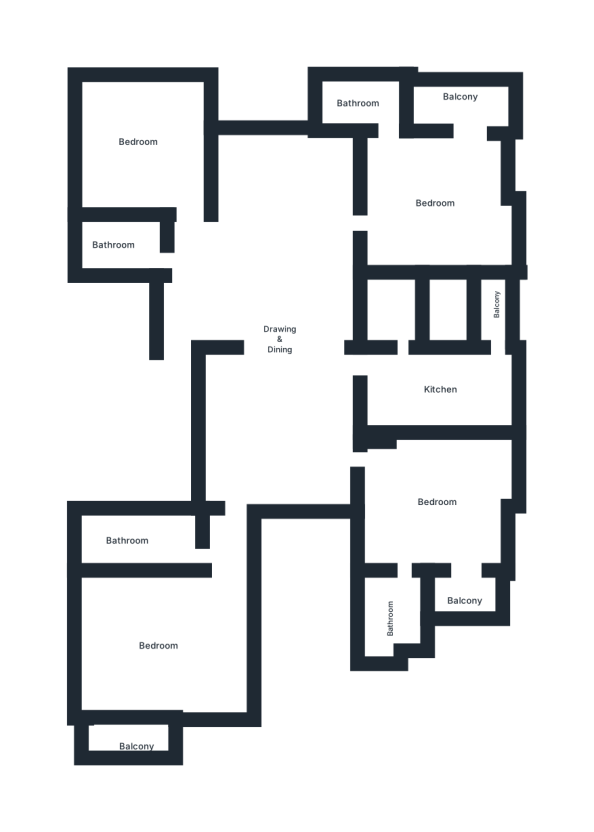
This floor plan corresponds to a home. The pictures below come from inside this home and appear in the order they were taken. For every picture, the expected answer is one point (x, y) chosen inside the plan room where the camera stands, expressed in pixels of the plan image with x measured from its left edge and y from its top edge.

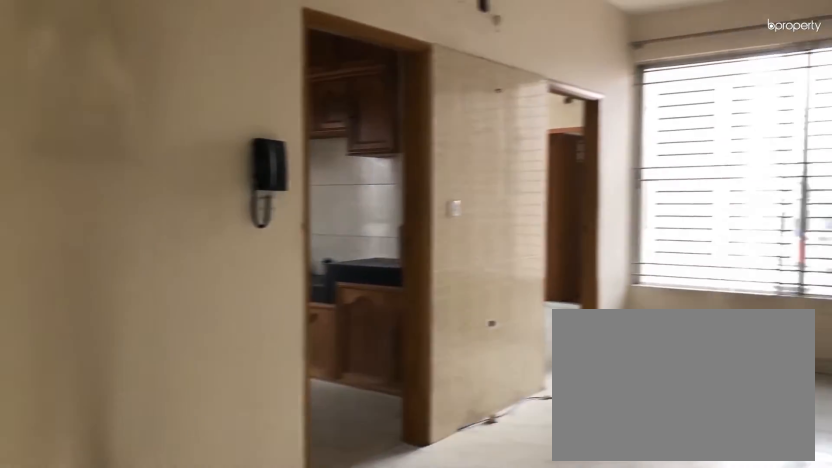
(277, 290)
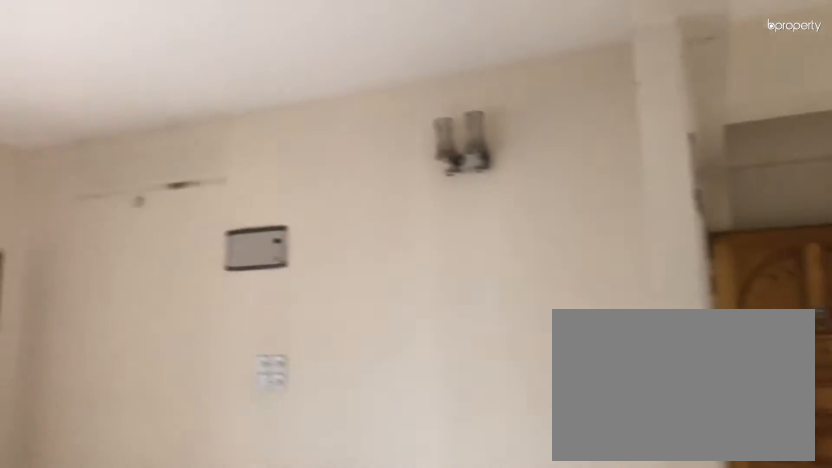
(277, 290)
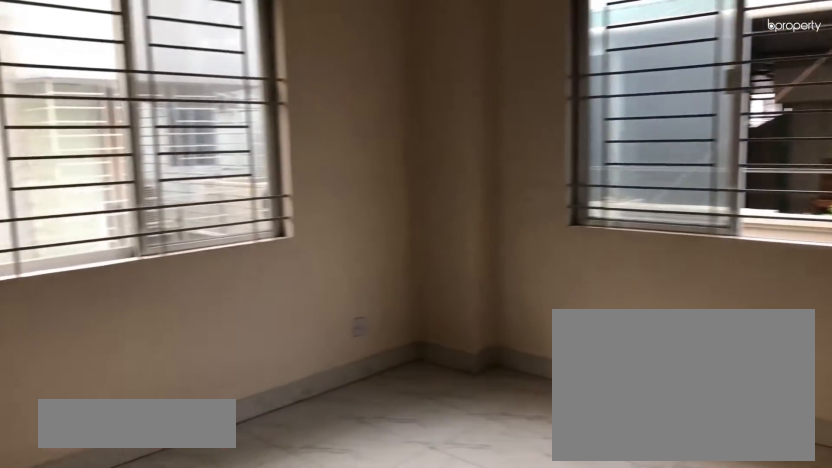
(148, 148)
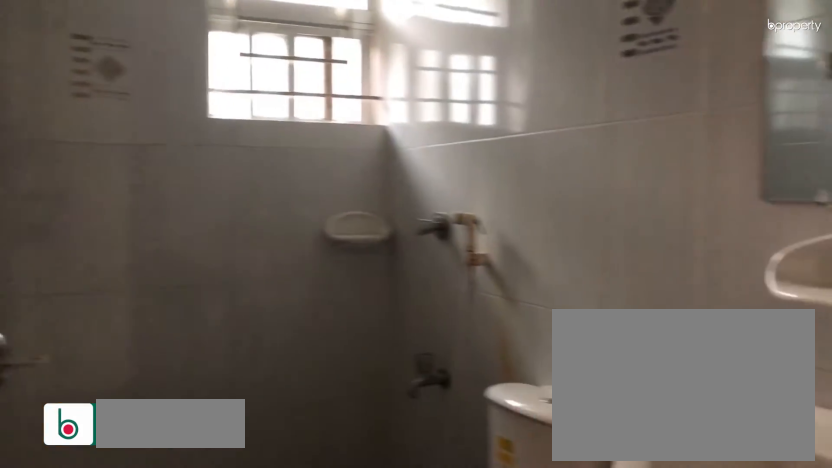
(114, 245)
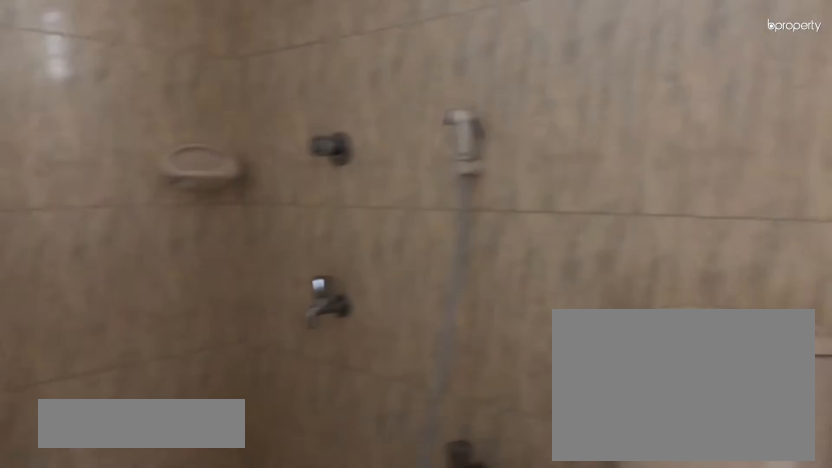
(365, 107)
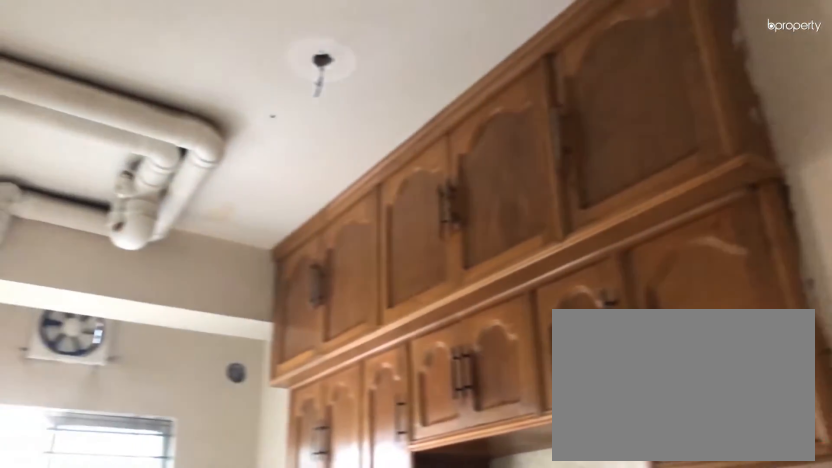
(430, 388)
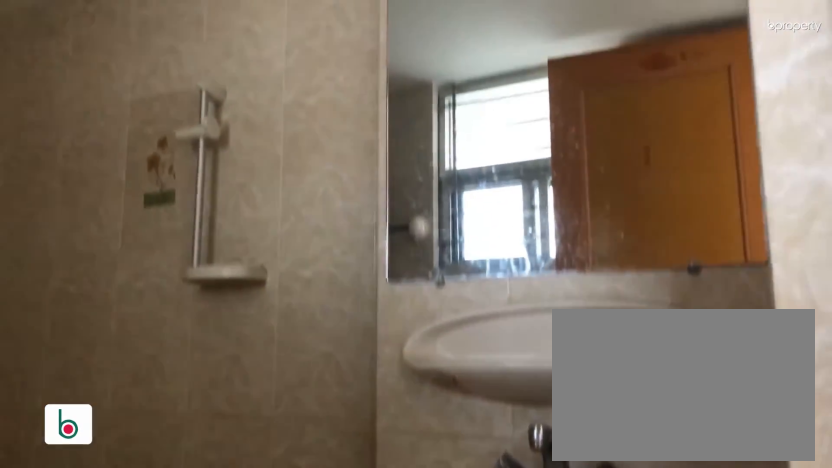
(391, 613)
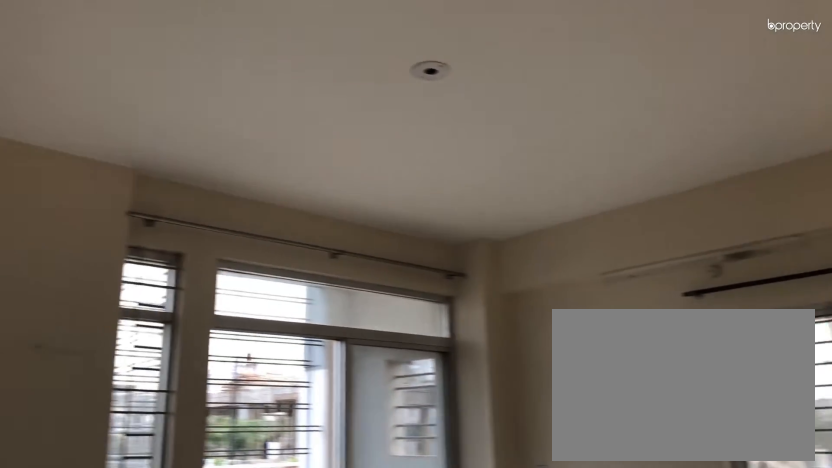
(152, 636)
